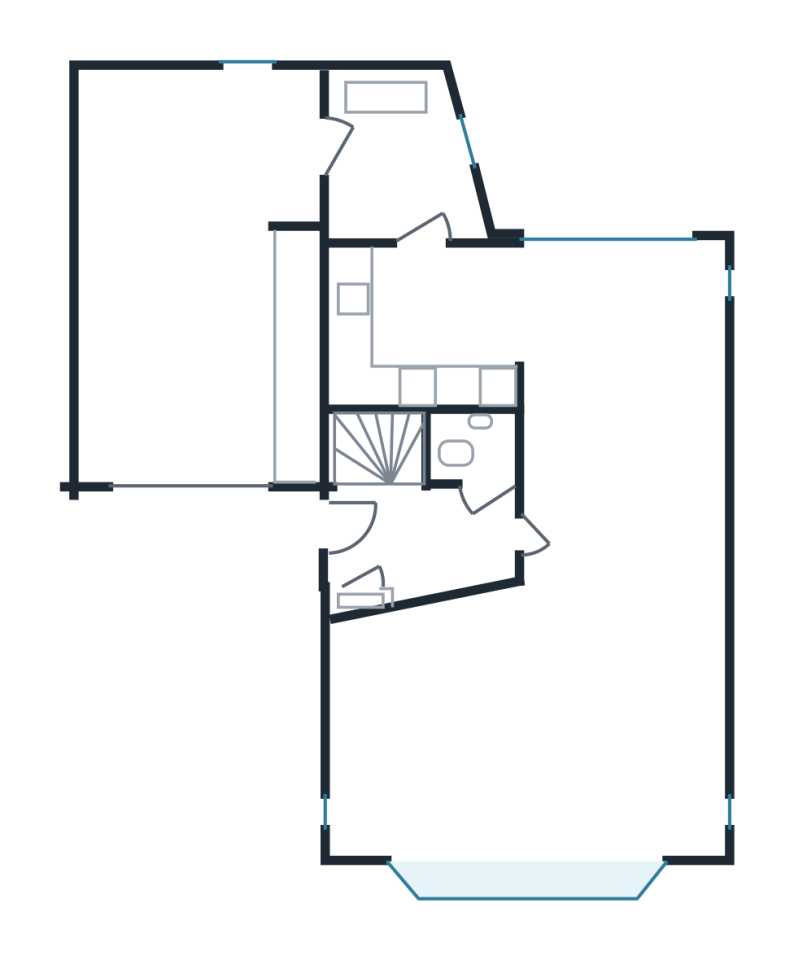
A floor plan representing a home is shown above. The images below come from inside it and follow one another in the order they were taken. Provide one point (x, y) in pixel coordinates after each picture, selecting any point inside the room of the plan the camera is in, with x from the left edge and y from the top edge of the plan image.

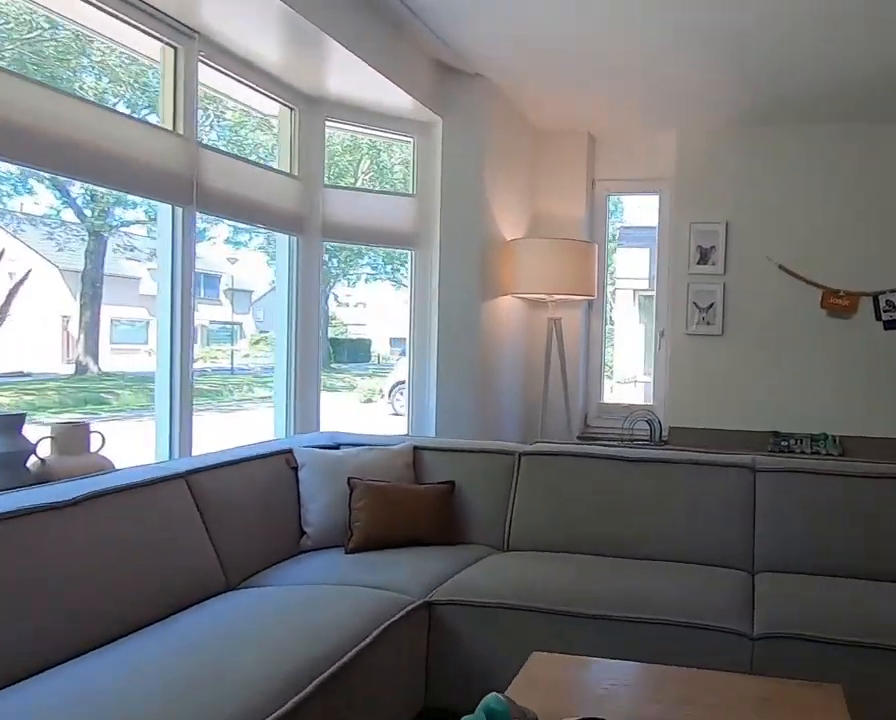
(531, 734)
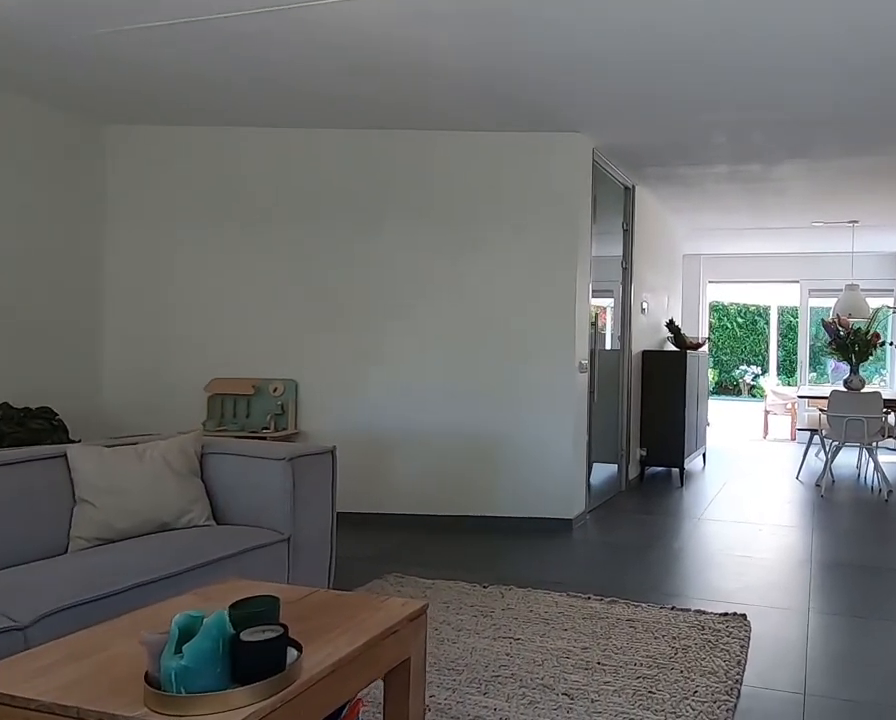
(531, 734)
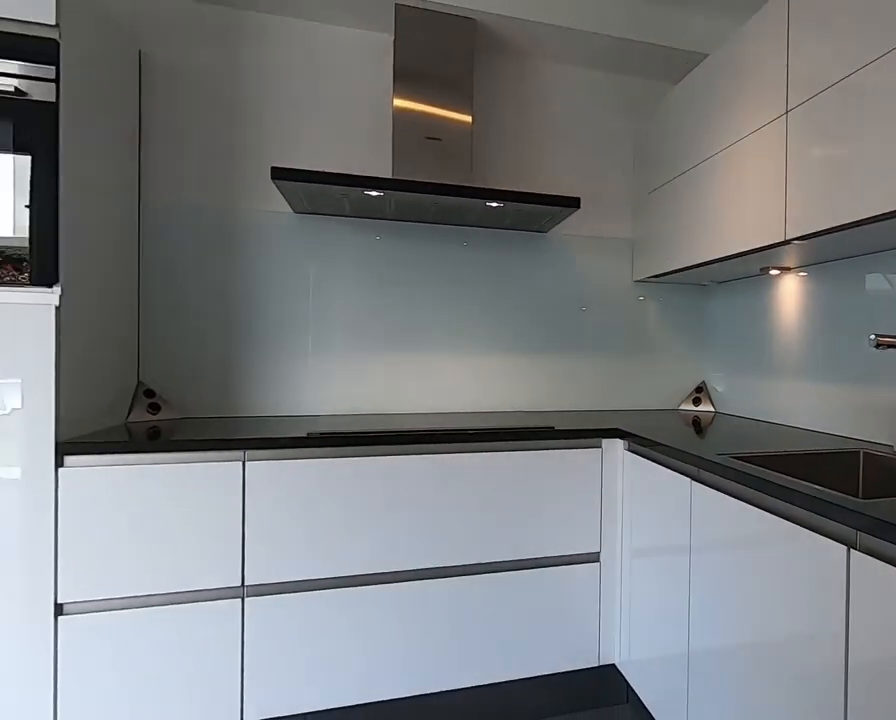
(446, 303)
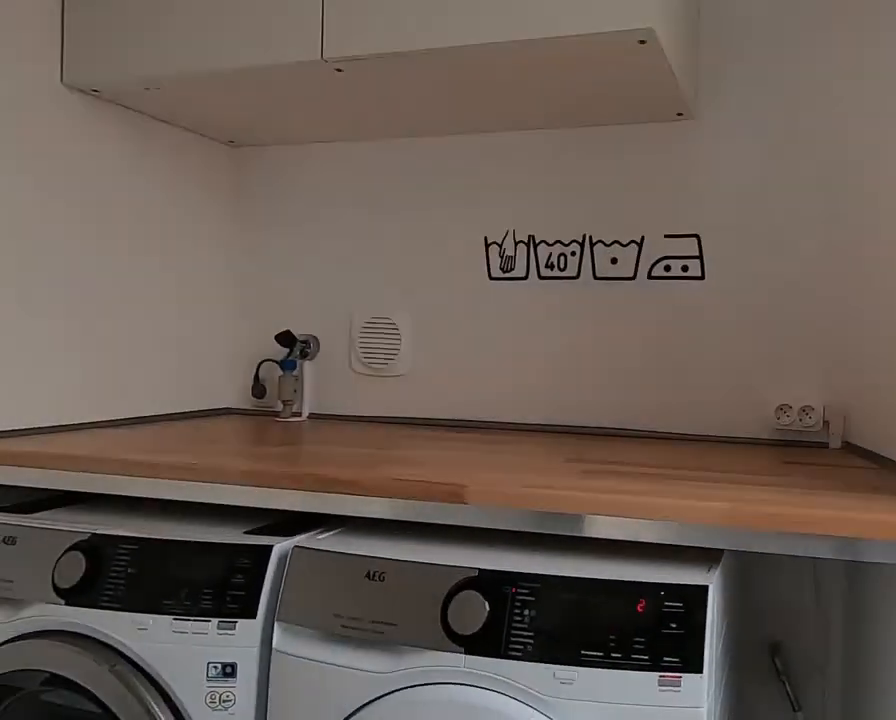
(395, 159)
